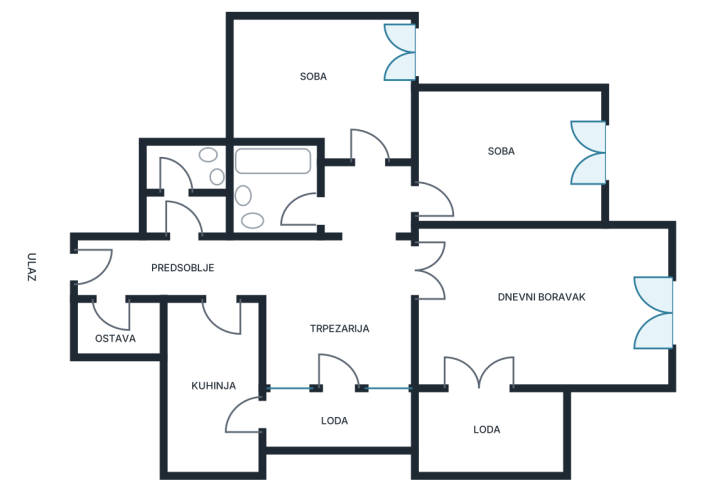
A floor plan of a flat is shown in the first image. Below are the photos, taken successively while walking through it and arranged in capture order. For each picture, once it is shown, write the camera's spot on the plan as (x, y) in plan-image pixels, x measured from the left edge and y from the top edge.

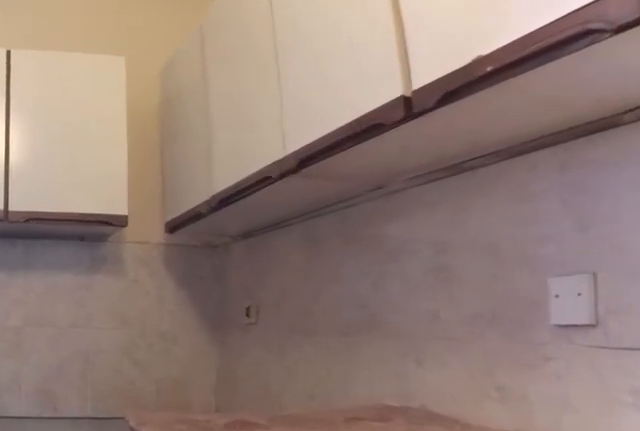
(215, 348)
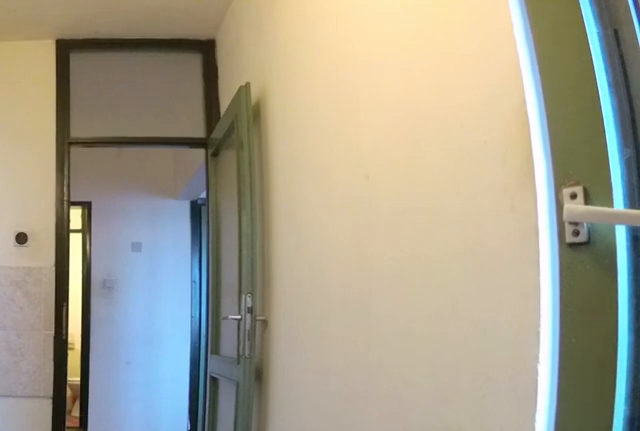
(220, 464)
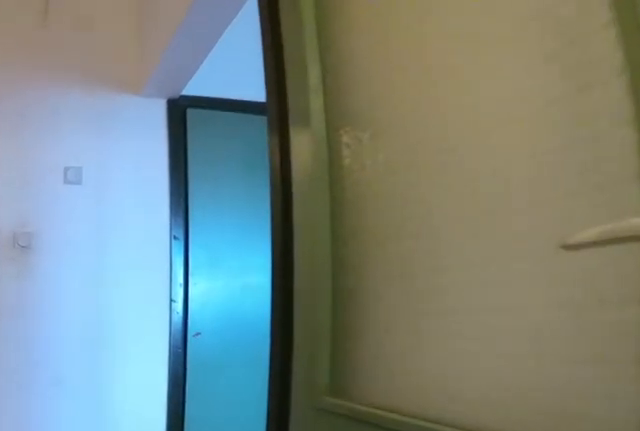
(220, 369)
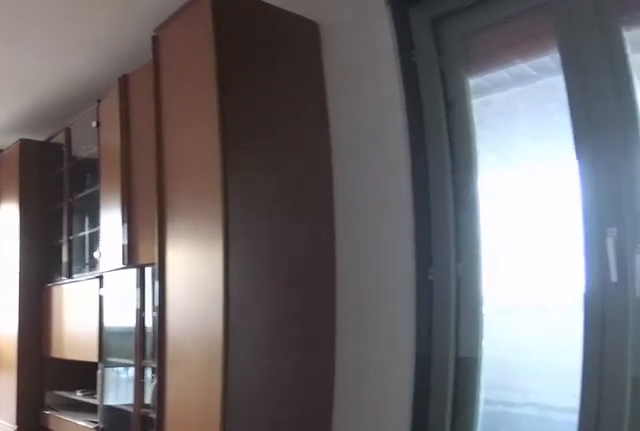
(414, 270)
